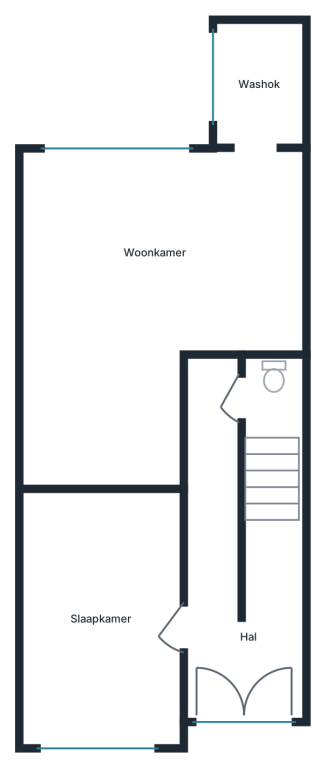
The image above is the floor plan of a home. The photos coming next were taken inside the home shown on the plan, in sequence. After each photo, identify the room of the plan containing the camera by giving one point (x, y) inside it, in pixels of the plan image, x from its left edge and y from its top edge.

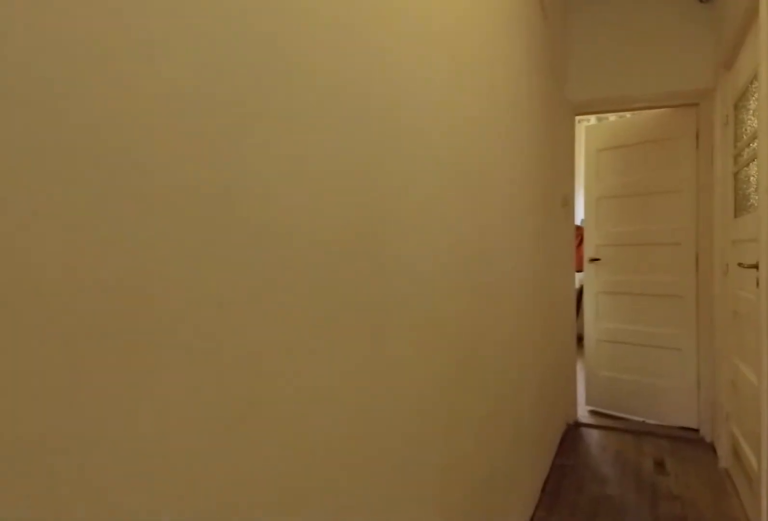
(234, 567)
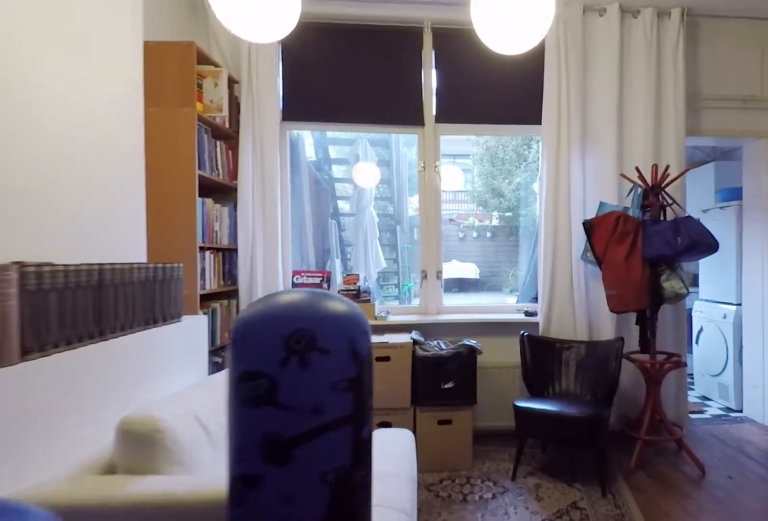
(95, 265)
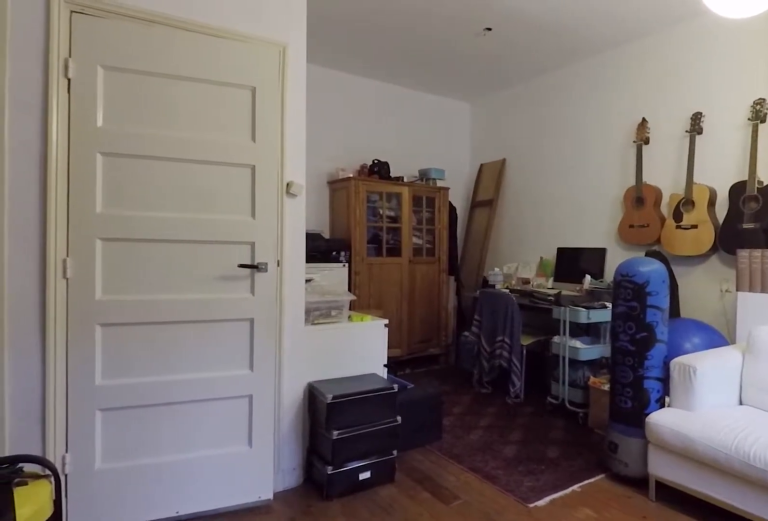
(95, 265)
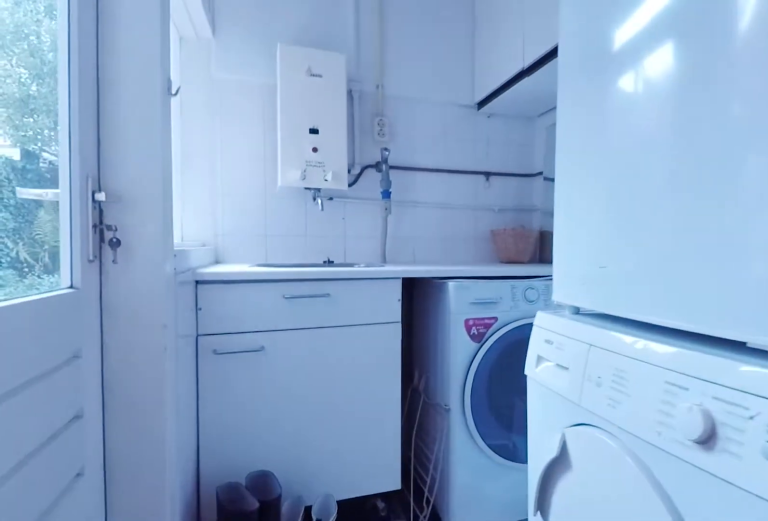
(258, 87)
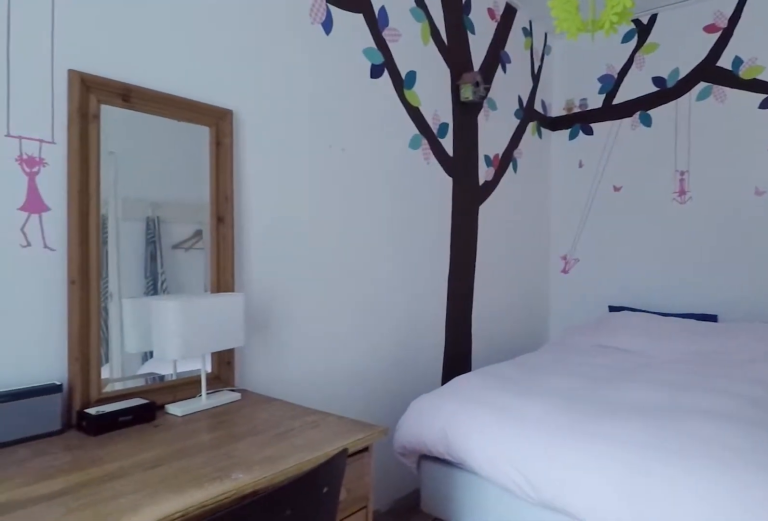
(102, 617)
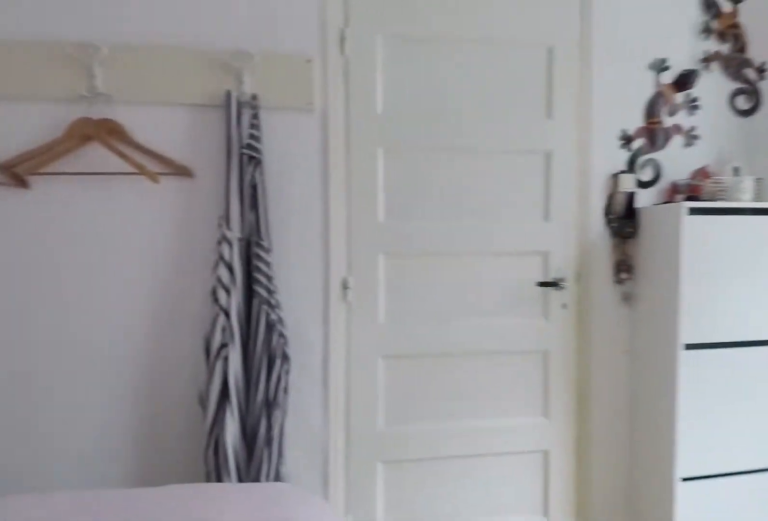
(102, 617)
